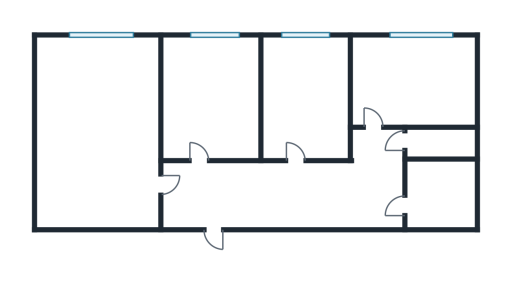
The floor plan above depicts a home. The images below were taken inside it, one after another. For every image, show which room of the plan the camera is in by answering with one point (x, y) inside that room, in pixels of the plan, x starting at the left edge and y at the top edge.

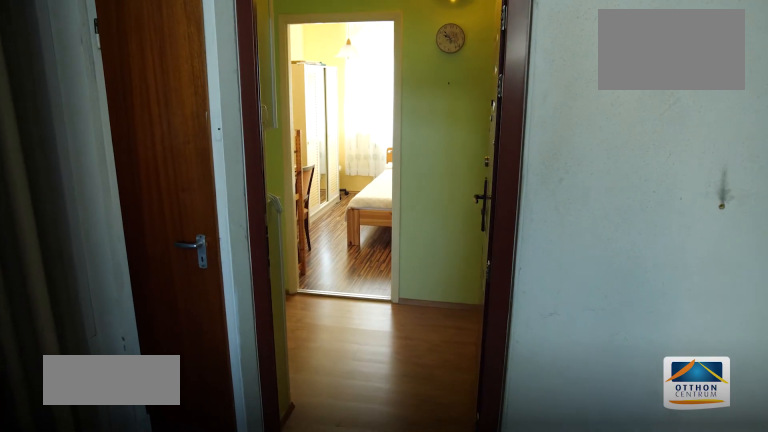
(273, 199)
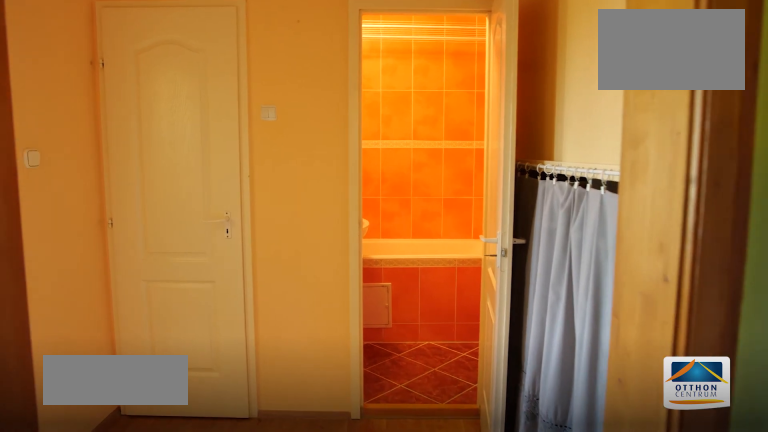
(372, 179)
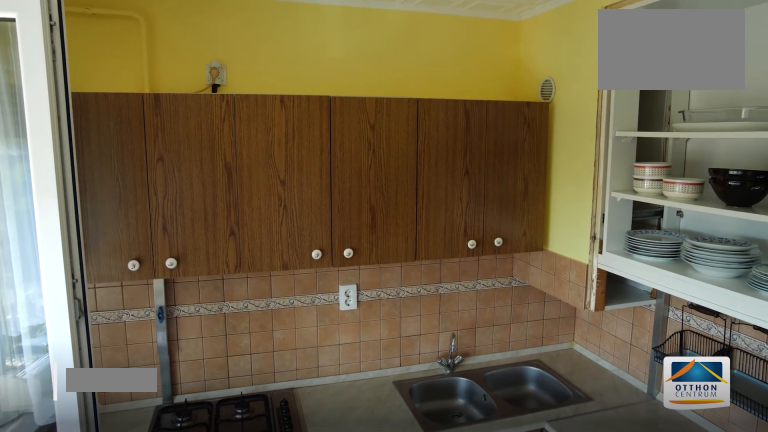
(417, 77)
